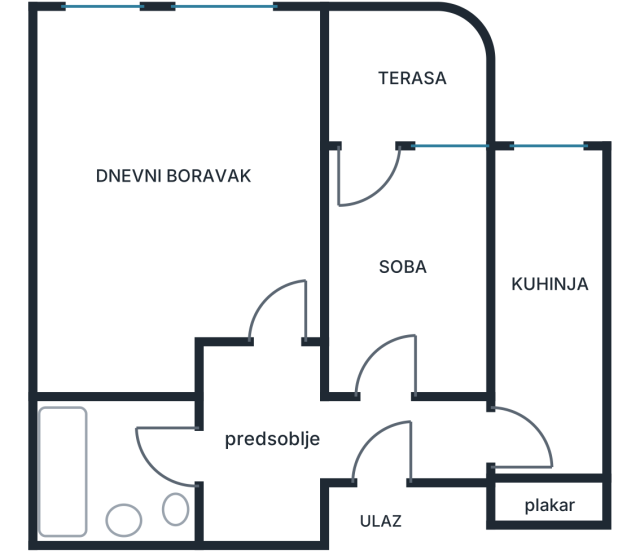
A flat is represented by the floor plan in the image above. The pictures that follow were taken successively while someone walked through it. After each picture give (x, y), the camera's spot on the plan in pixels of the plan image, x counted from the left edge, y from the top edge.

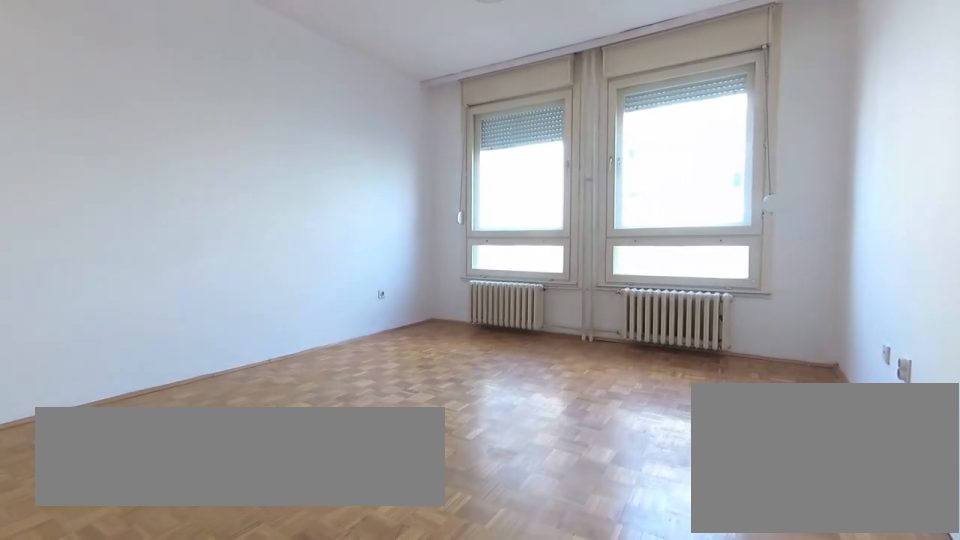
(277, 324)
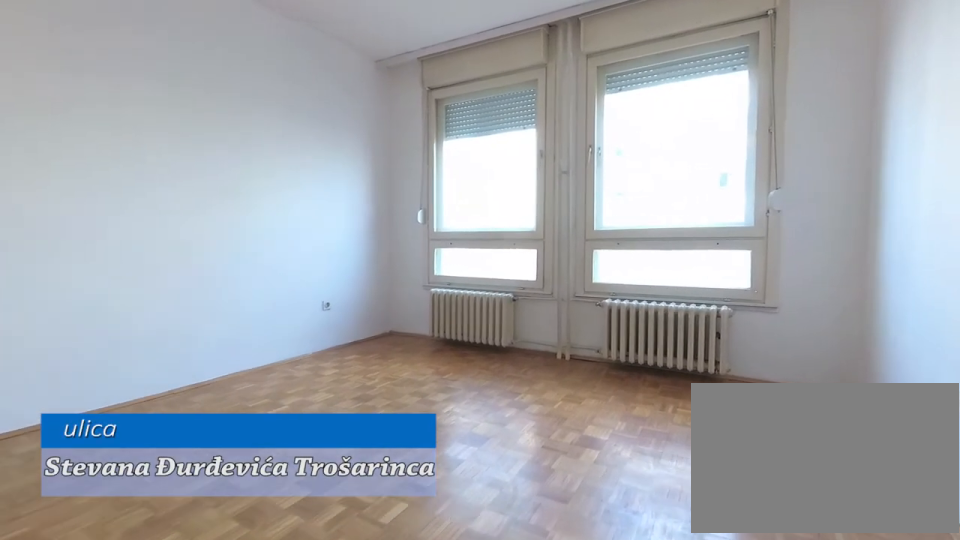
(275, 294)
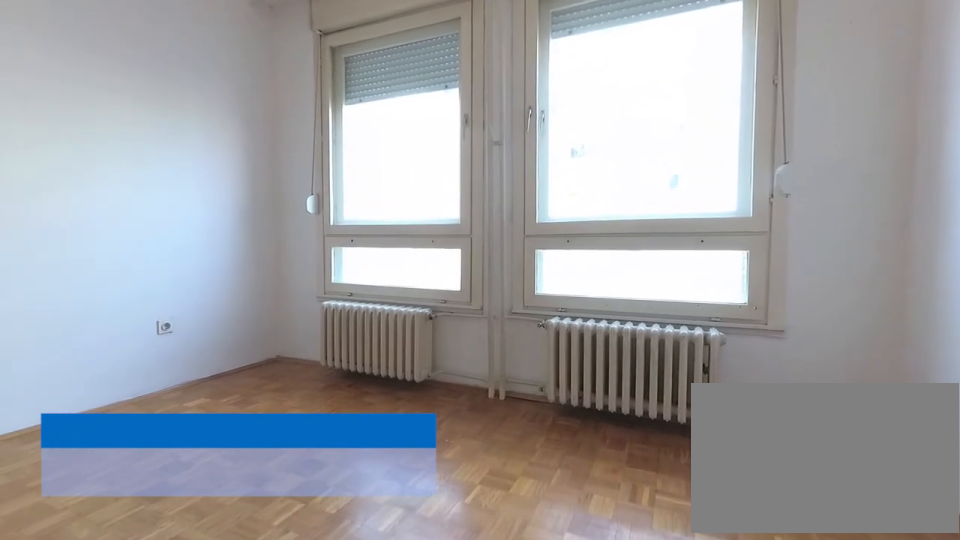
(262, 194)
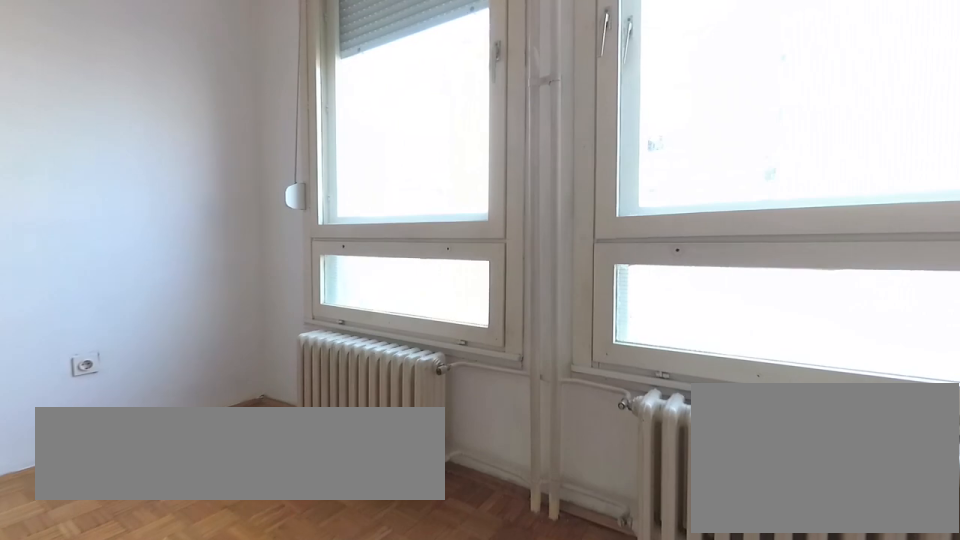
(235, 101)
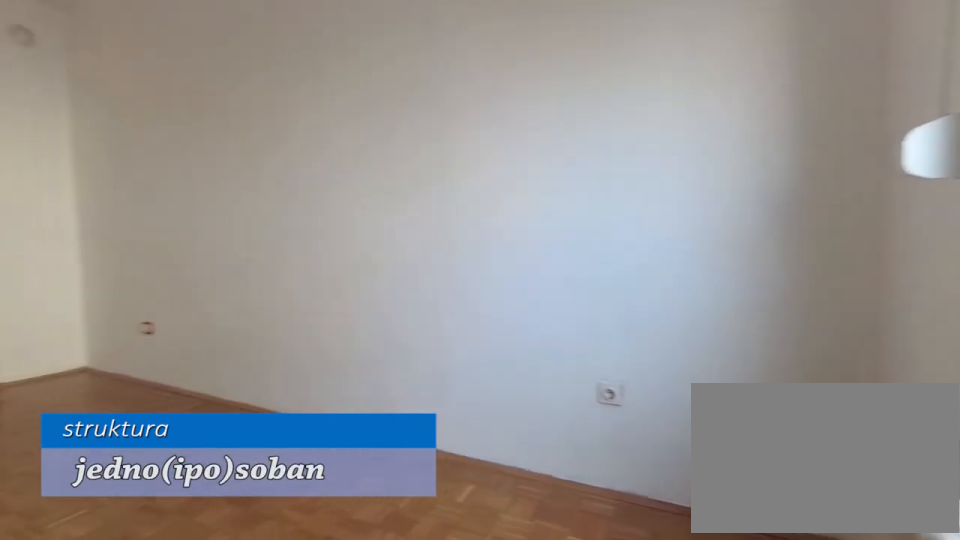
(153, 57)
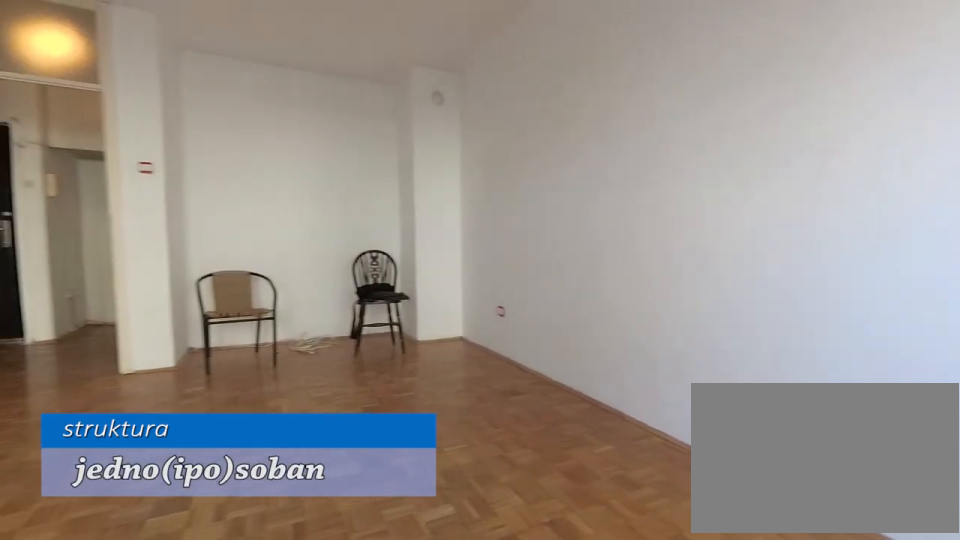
(162, 43)
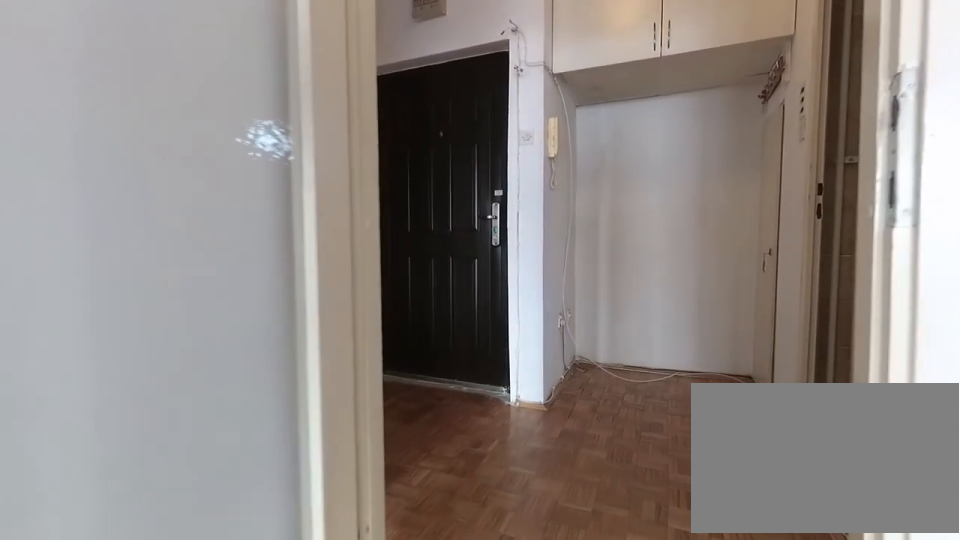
(267, 280)
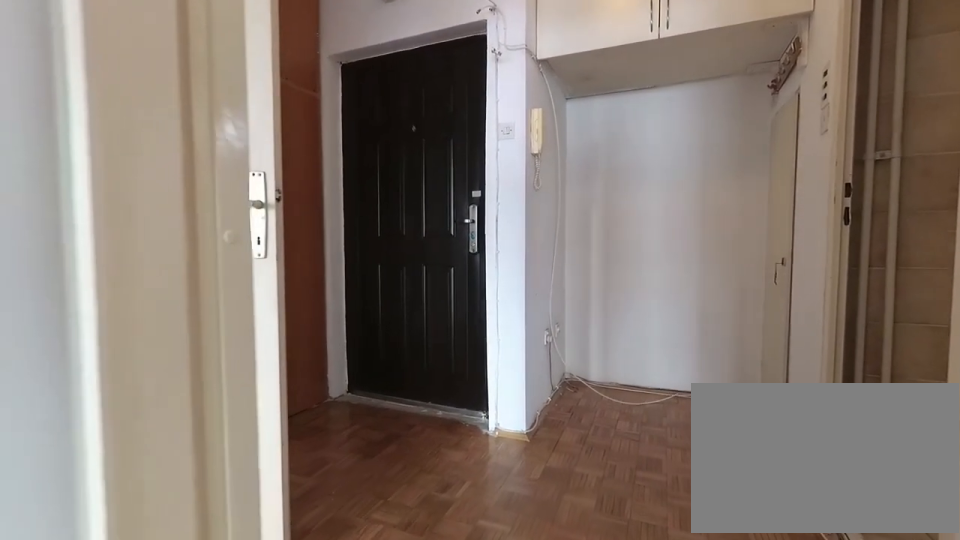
(271, 298)
